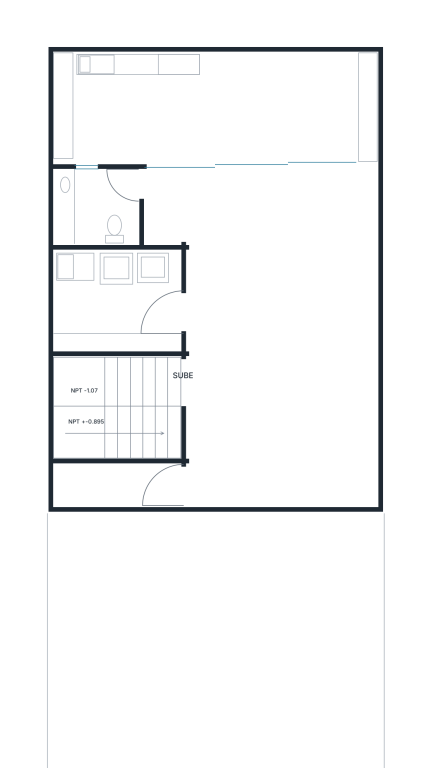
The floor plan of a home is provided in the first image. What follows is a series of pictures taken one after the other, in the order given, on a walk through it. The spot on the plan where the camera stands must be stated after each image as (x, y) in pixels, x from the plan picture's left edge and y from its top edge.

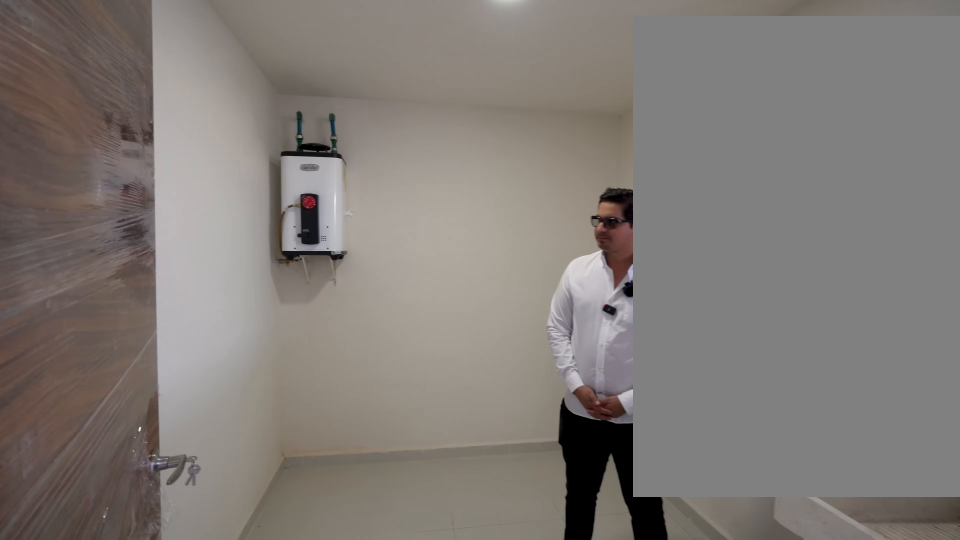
(220, 311)
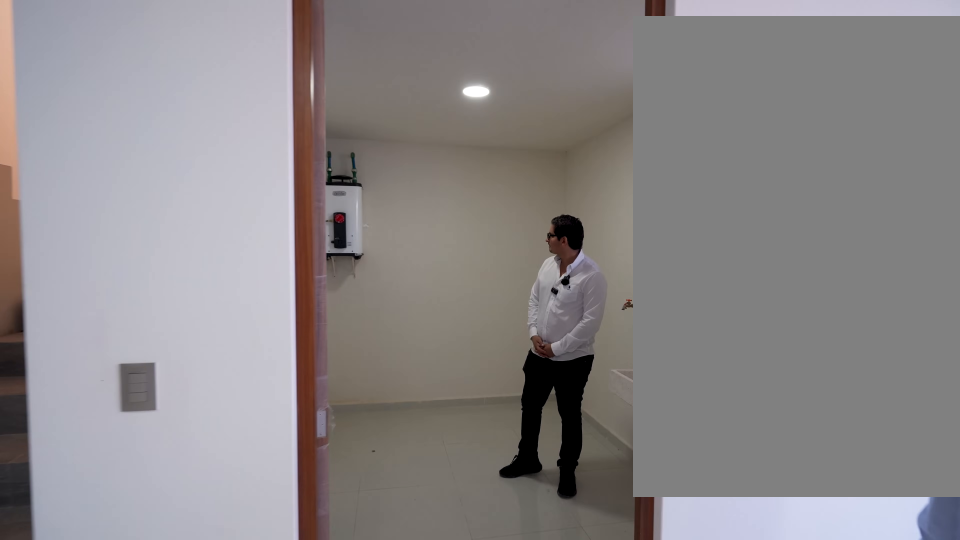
(290, 319)
